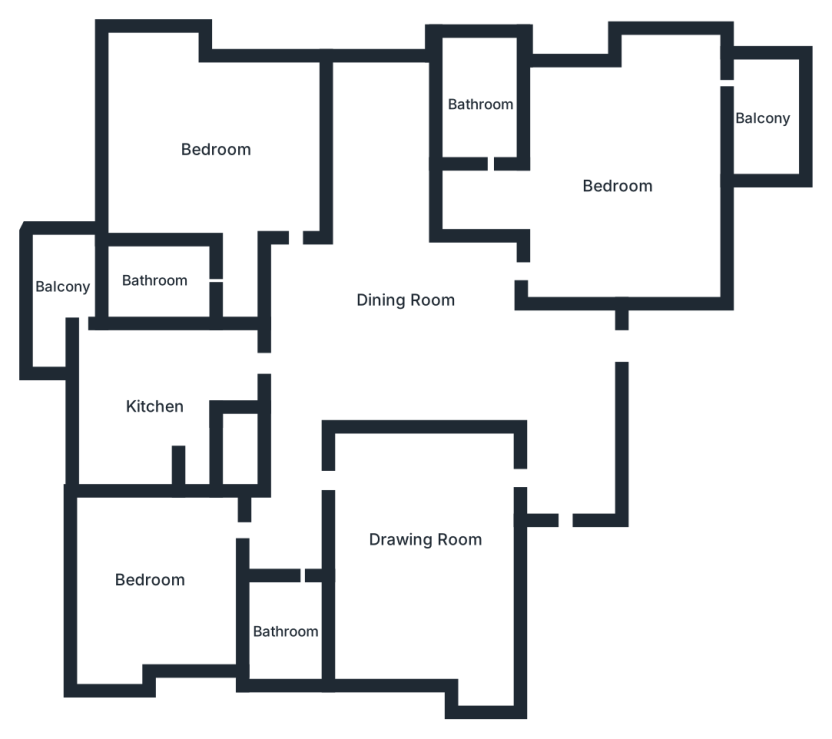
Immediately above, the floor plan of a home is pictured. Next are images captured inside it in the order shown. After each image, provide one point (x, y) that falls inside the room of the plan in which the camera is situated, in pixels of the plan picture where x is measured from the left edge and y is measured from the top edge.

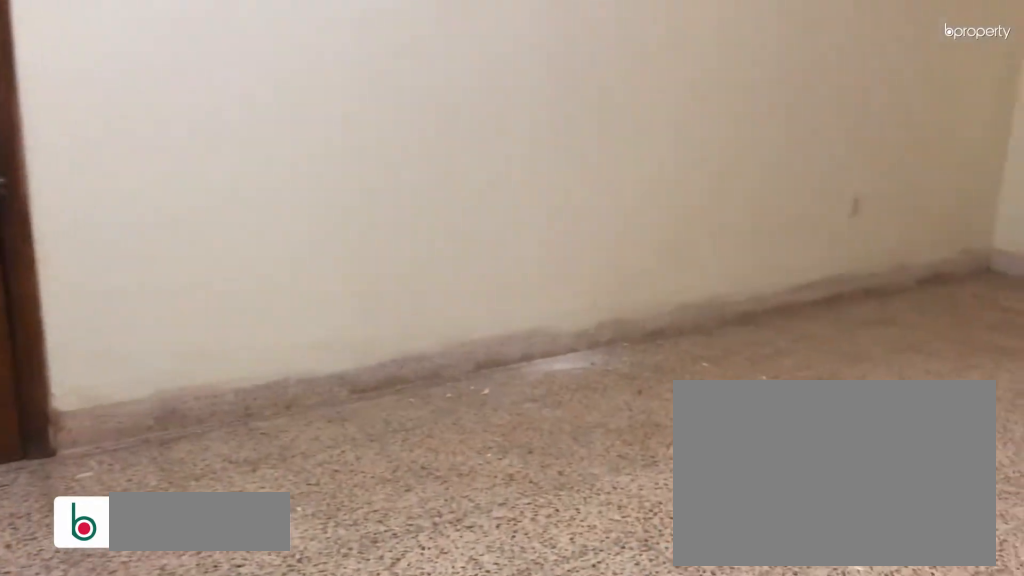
(426, 540)
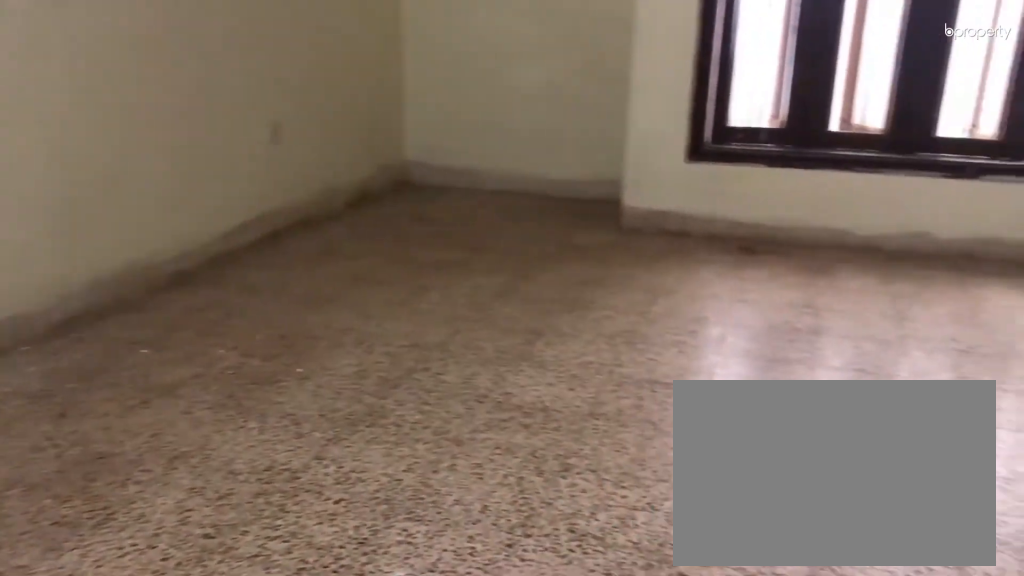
(426, 540)
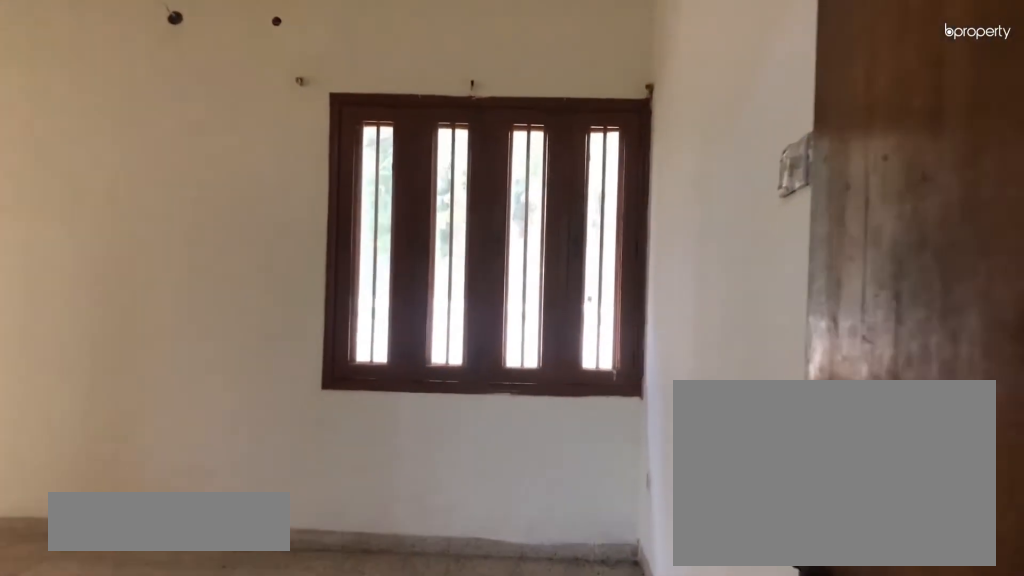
(615, 189)
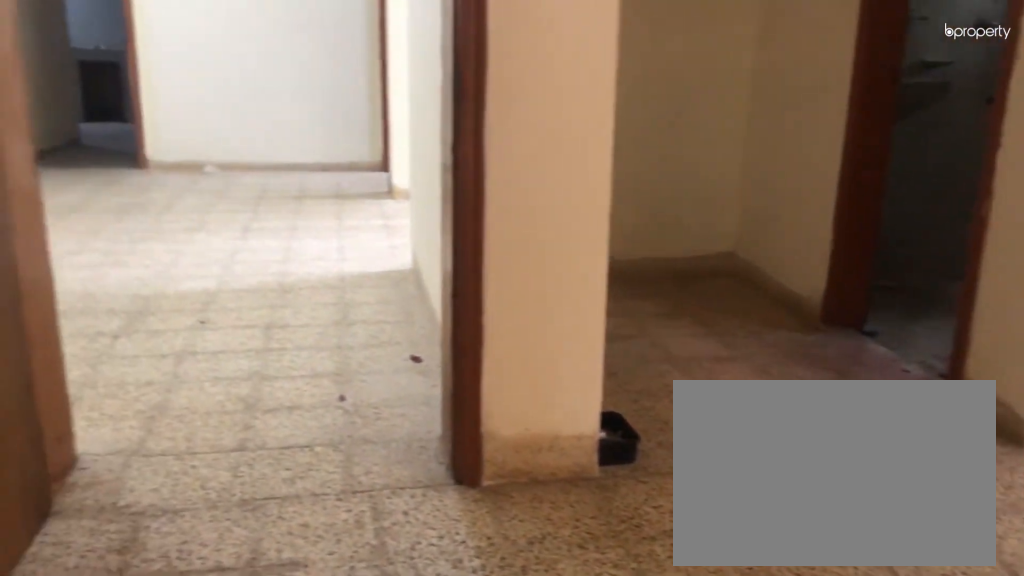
(615, 189)
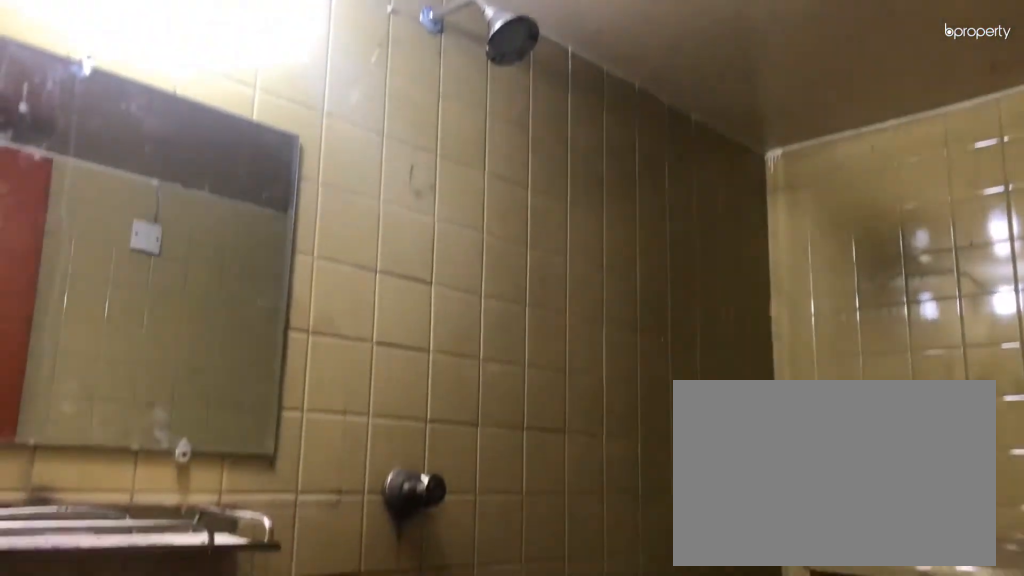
(155, 281)
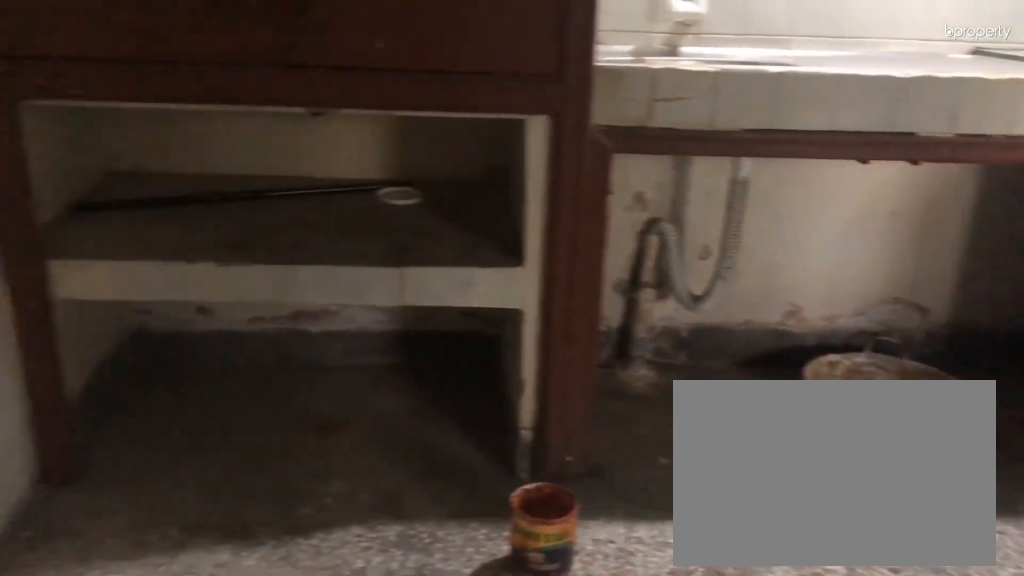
(150, 416)
